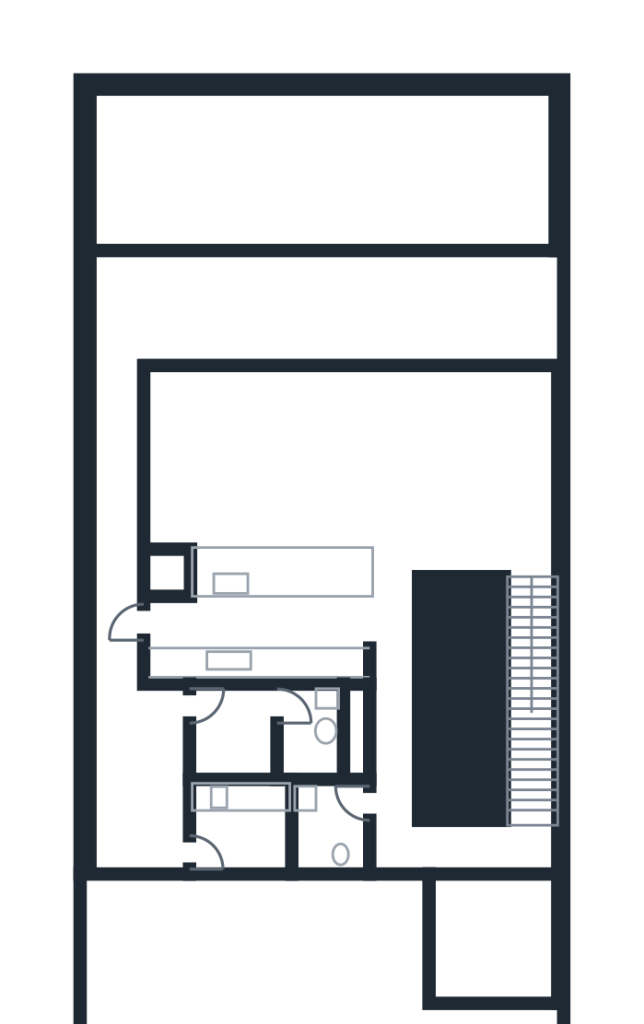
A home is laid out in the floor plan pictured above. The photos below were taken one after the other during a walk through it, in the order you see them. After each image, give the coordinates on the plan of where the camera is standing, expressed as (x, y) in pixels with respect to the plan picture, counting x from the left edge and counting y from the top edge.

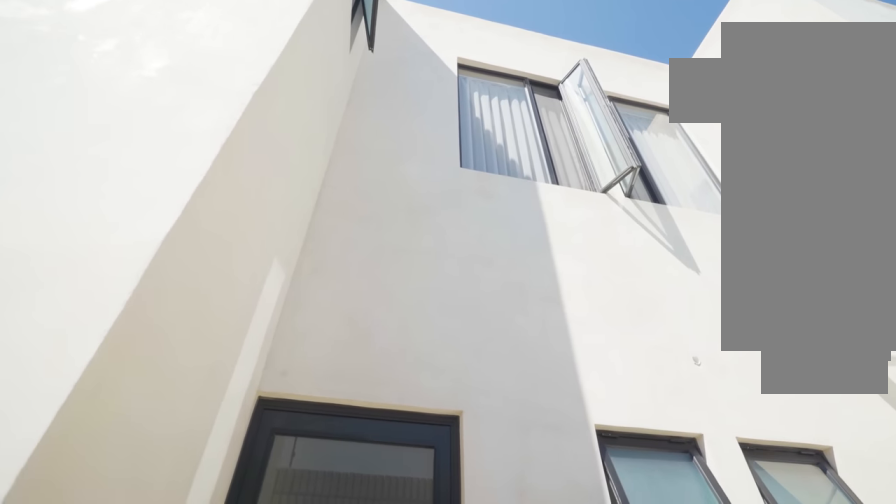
(117, 744)
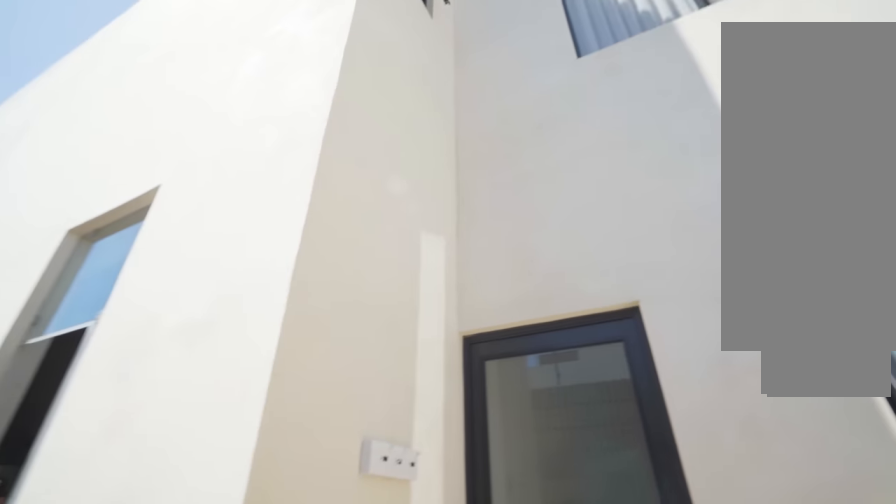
(116, 749)
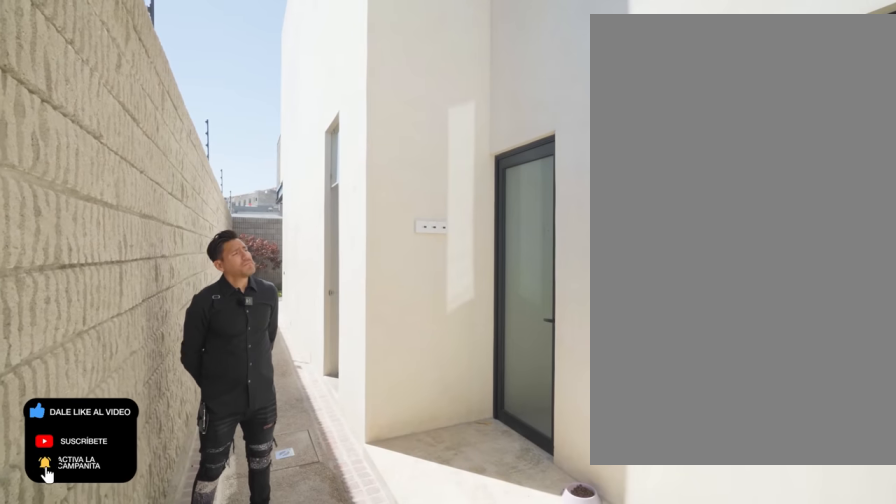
(143, 831)
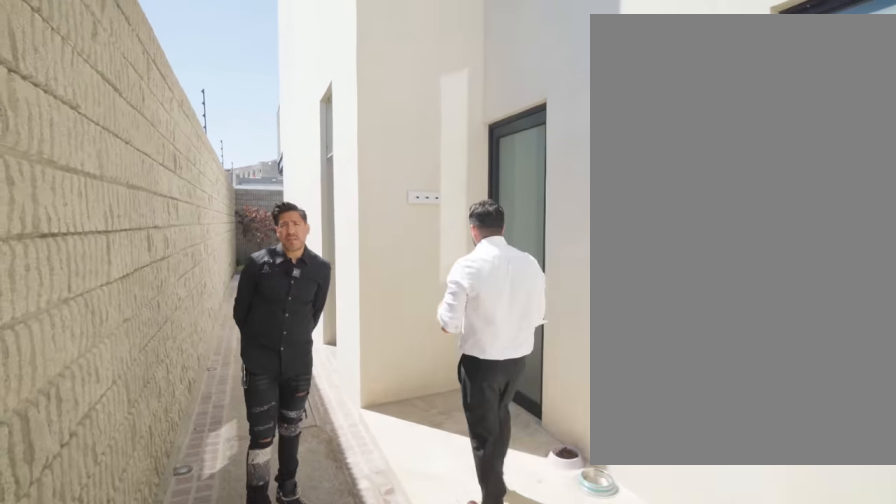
(128, 841)
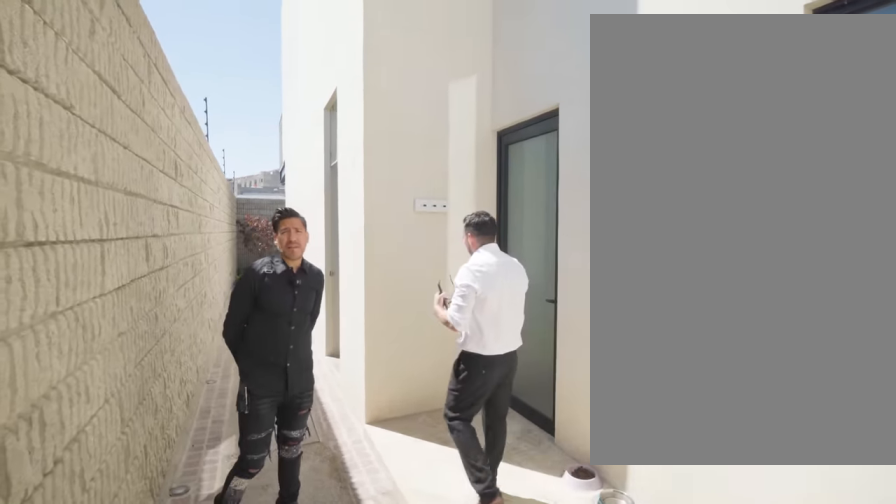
(128, 841)
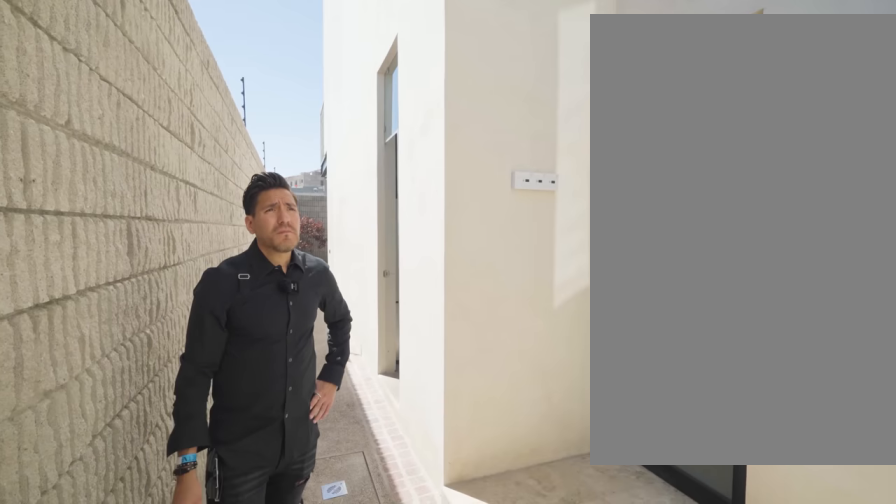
(112, 781)
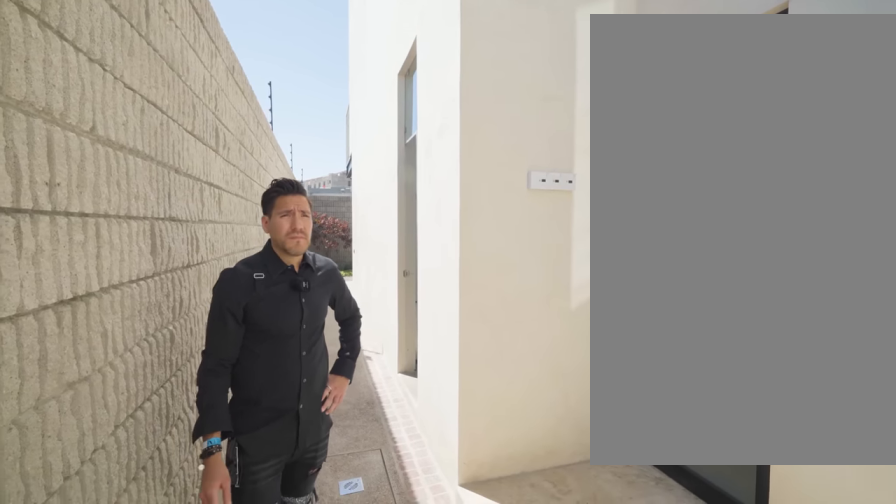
(114, 779)
